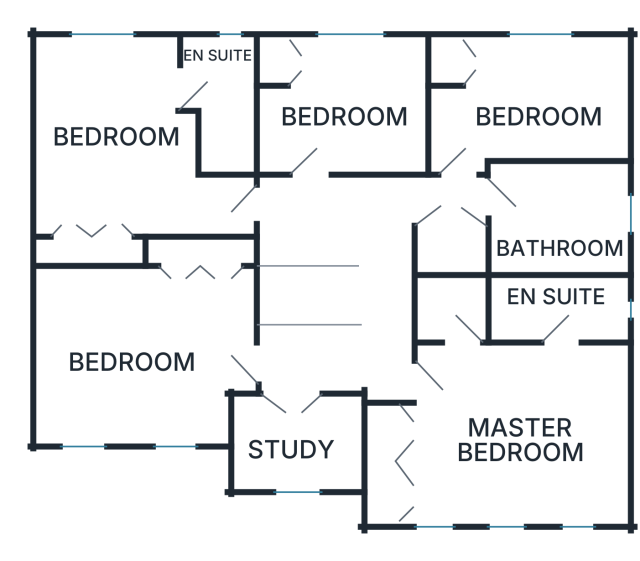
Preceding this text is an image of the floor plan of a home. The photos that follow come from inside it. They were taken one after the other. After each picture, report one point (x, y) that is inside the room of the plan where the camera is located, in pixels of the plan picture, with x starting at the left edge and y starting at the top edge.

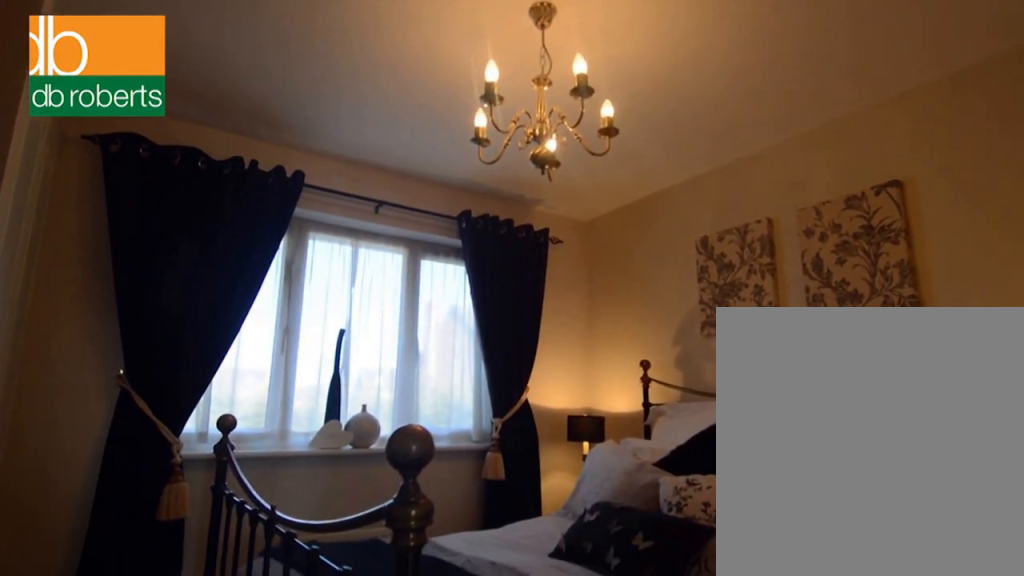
(343, 104)
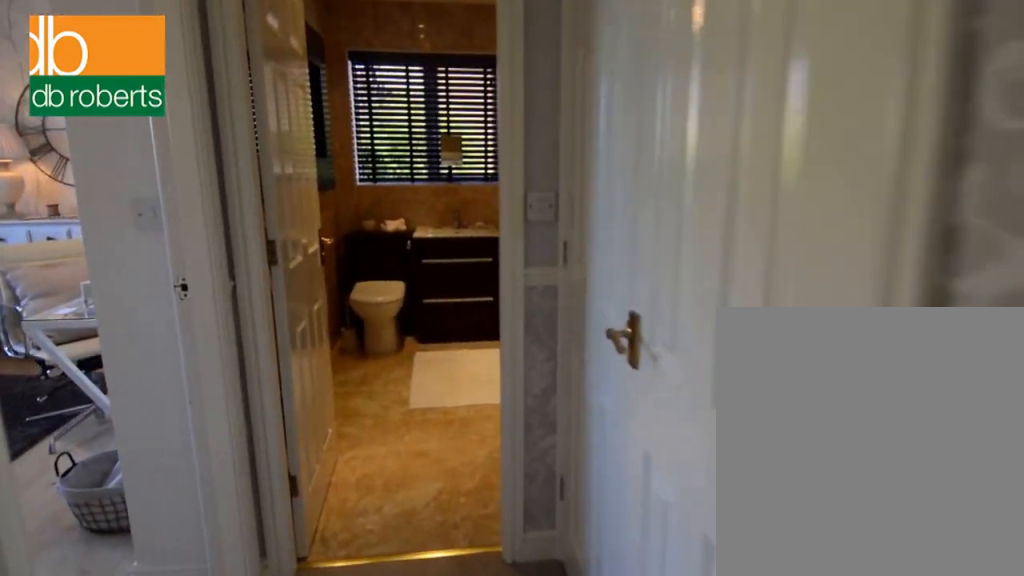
(356, 275)
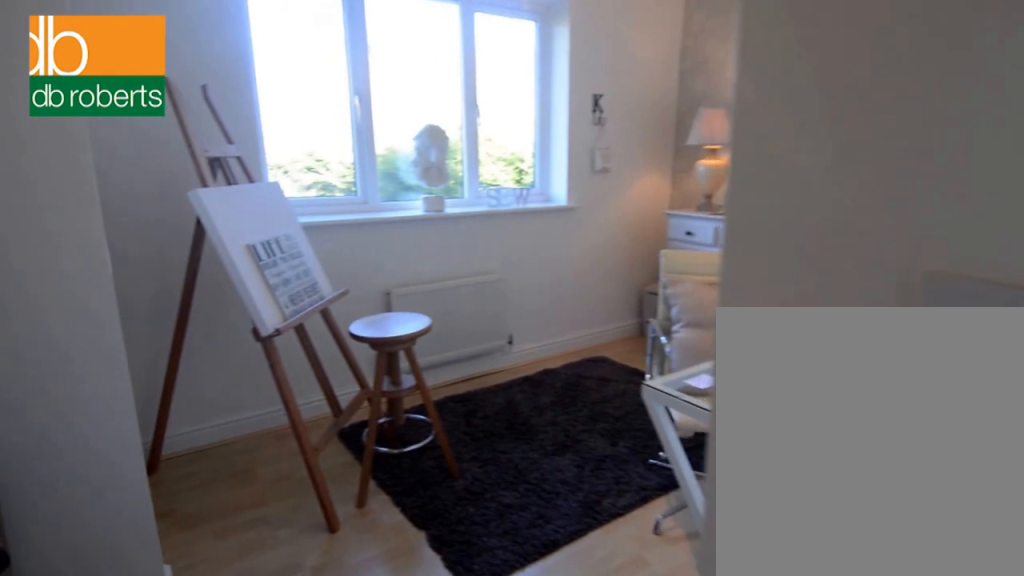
(526, 99)
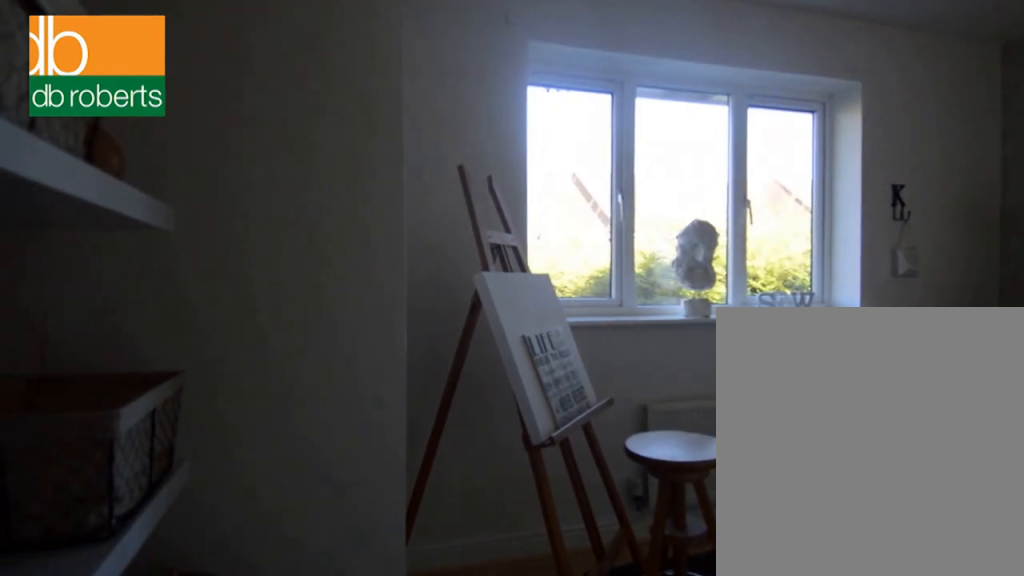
(526, 99)
